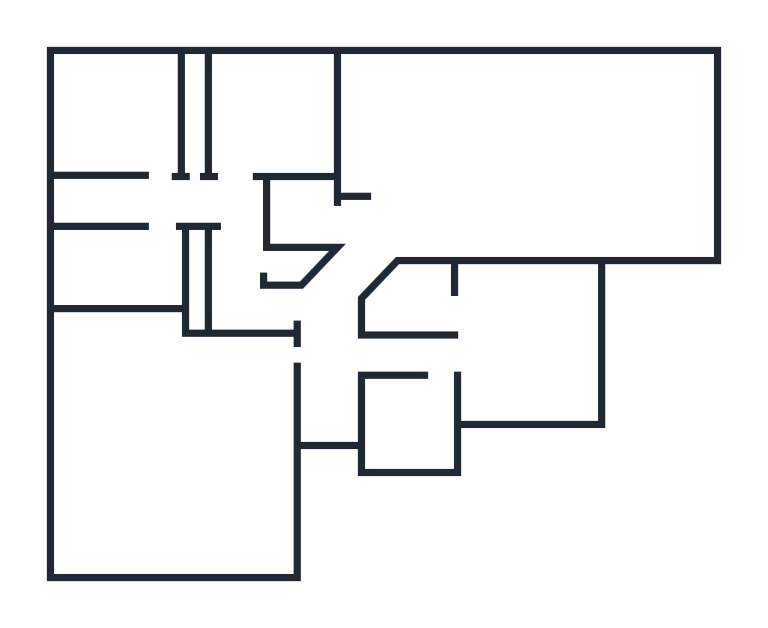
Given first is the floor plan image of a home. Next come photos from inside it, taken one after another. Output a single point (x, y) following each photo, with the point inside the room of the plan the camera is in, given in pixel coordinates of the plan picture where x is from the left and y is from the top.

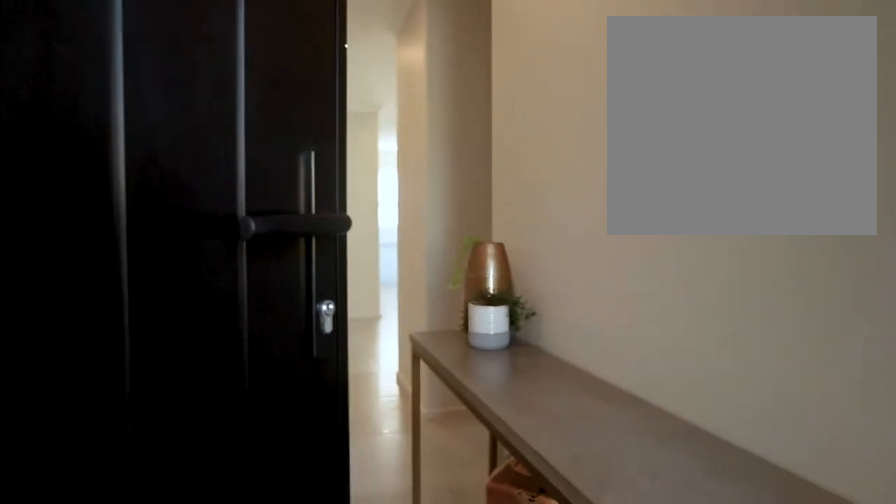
(331, 411)
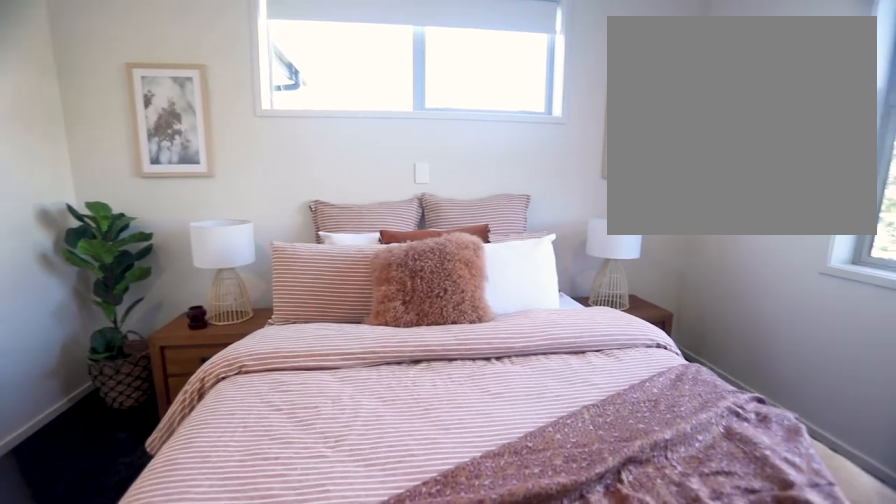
(530, 343)
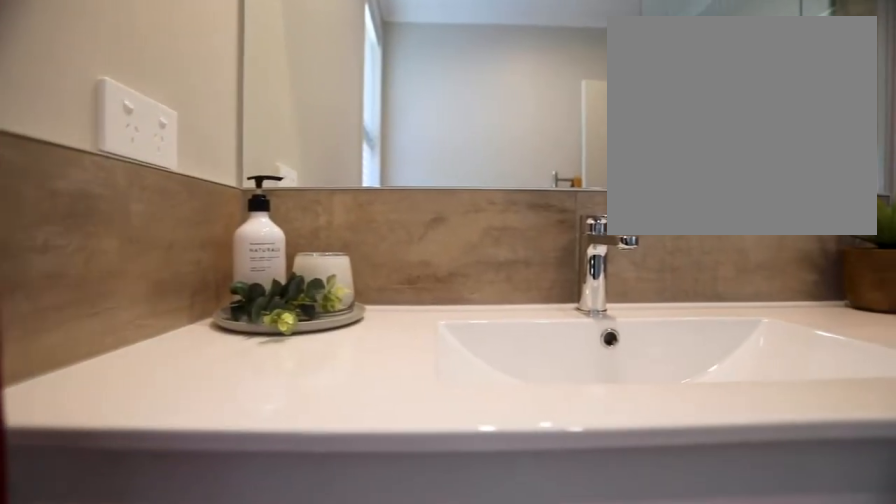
(408, 423)
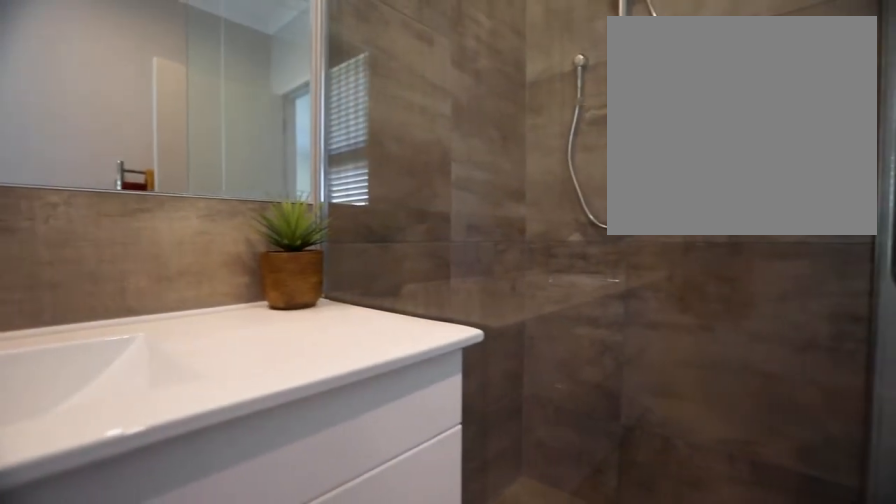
(408, 423)
